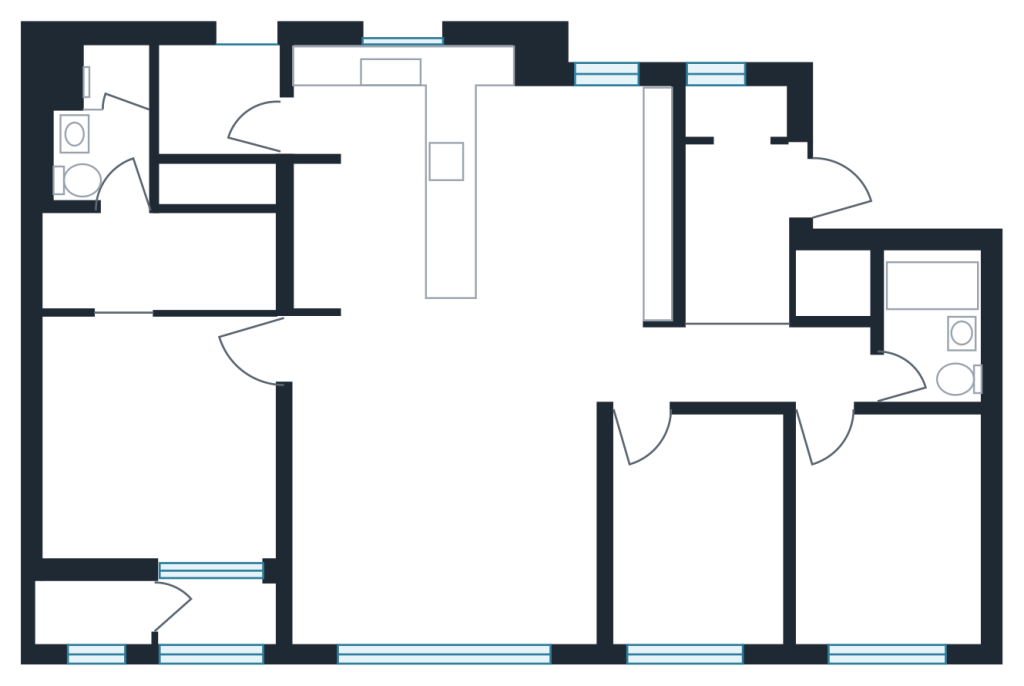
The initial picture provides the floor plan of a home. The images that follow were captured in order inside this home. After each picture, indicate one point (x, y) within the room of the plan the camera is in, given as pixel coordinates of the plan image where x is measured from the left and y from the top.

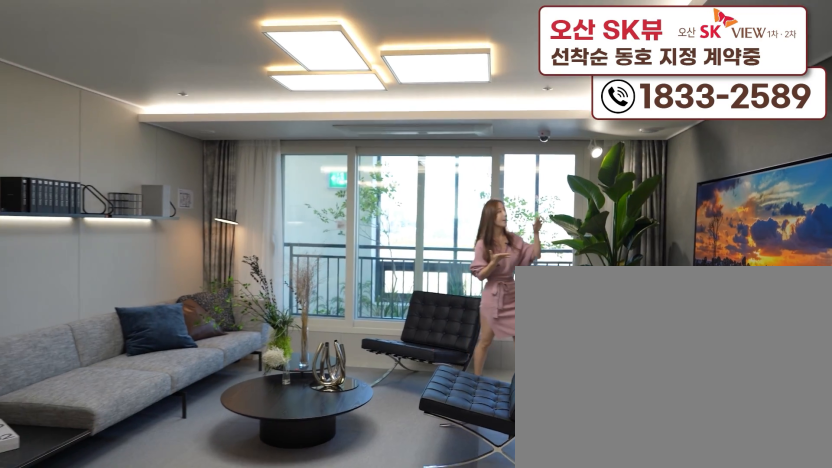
(449, 563)
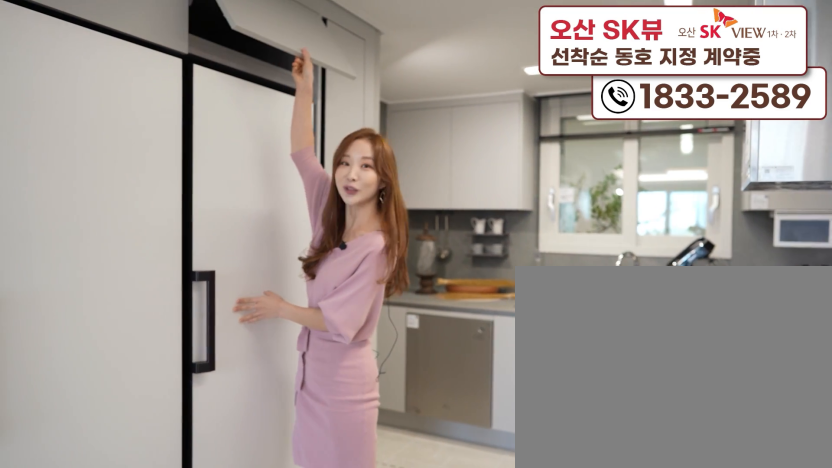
(408, 324)
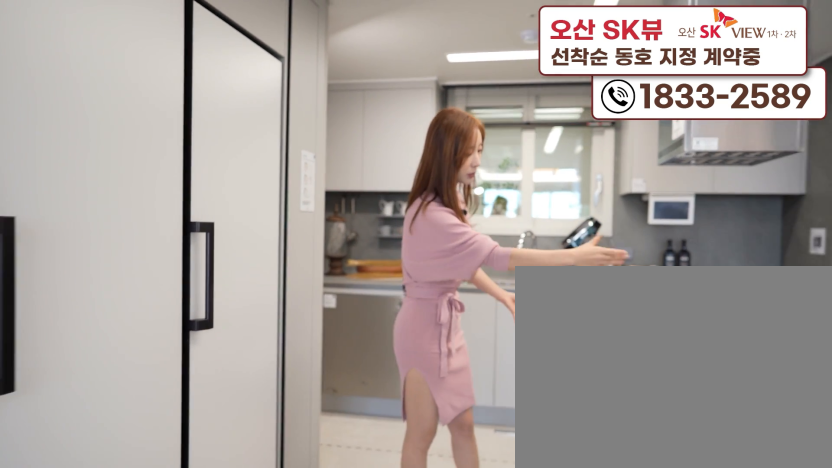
(408, 324)
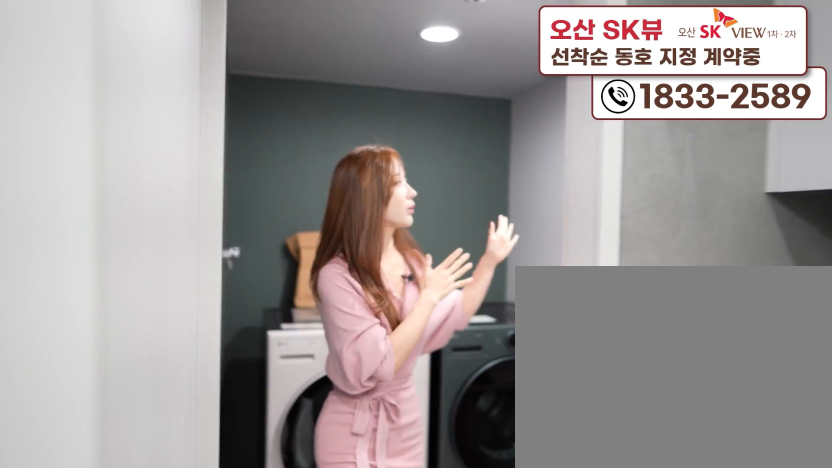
(232, 116)
